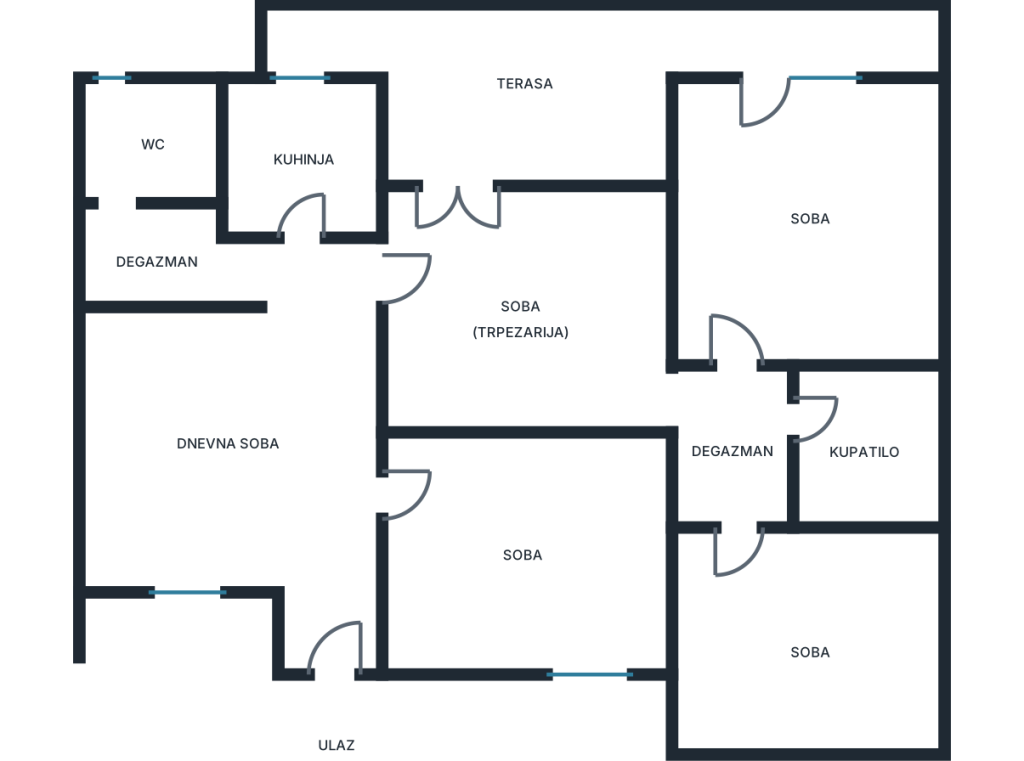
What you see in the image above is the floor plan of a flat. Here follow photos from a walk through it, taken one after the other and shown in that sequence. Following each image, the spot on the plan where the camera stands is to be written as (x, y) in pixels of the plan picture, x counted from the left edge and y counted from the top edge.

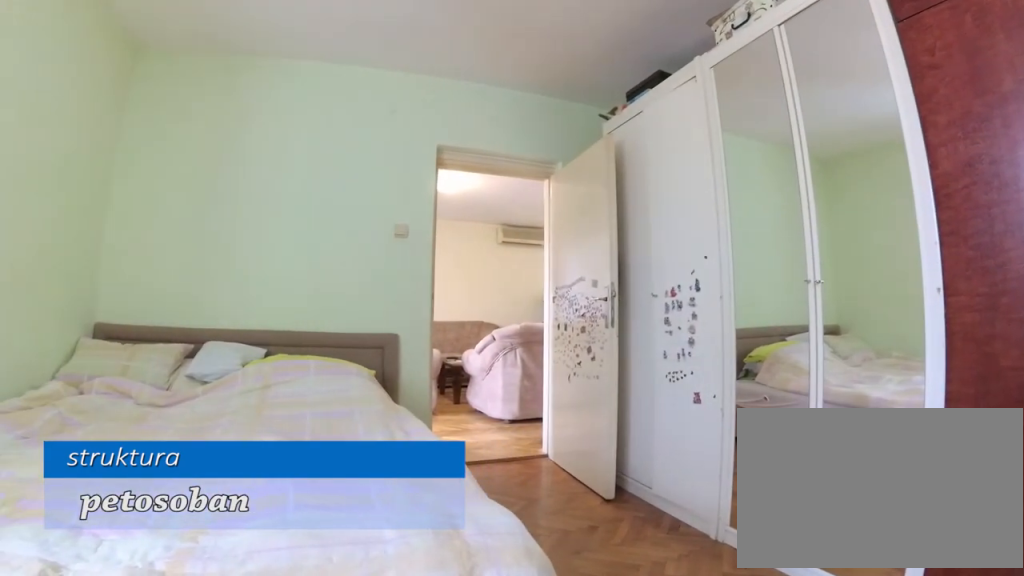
(630, 536)
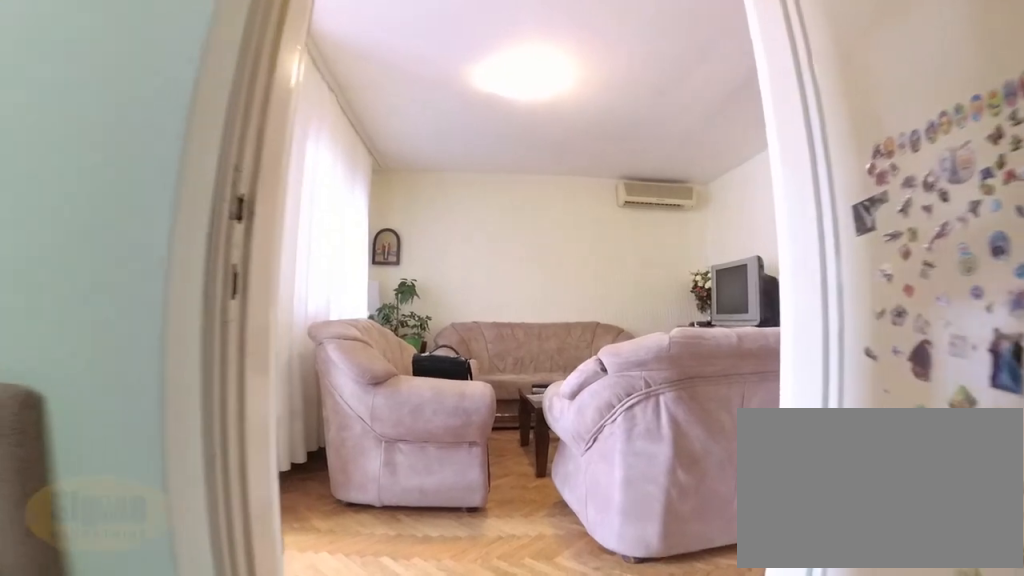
(438, 509)
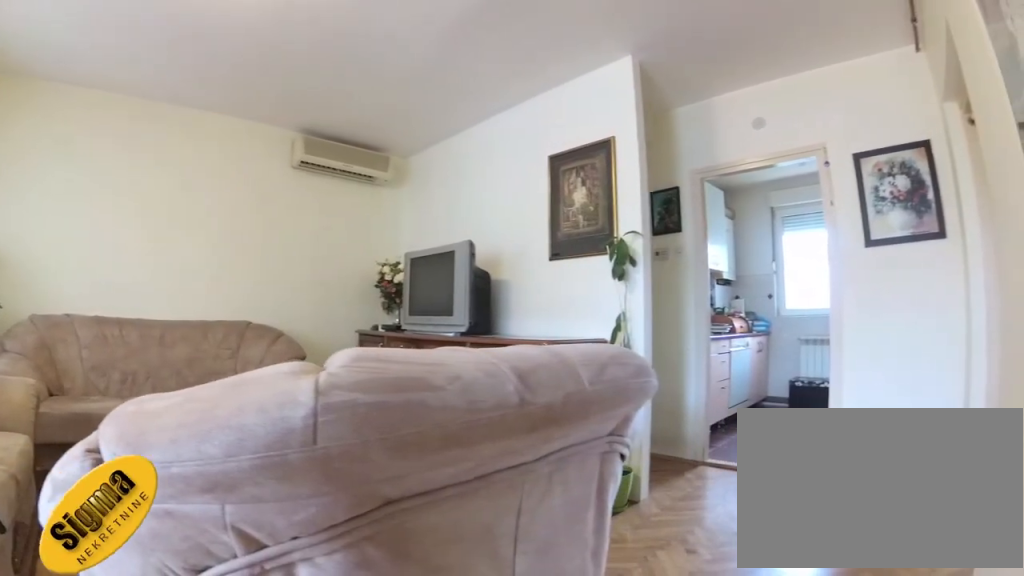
(356, 534)
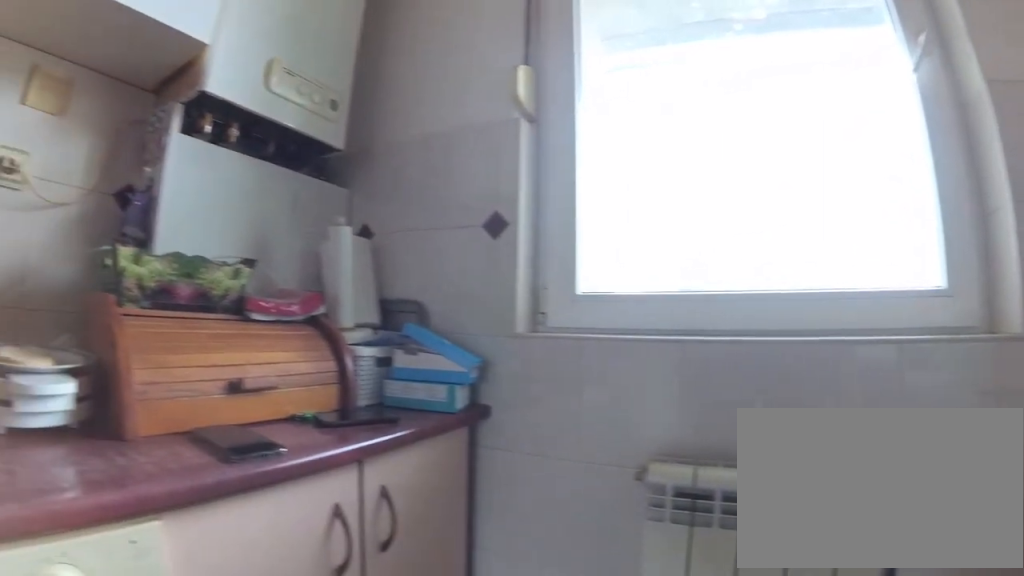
(304, 153)
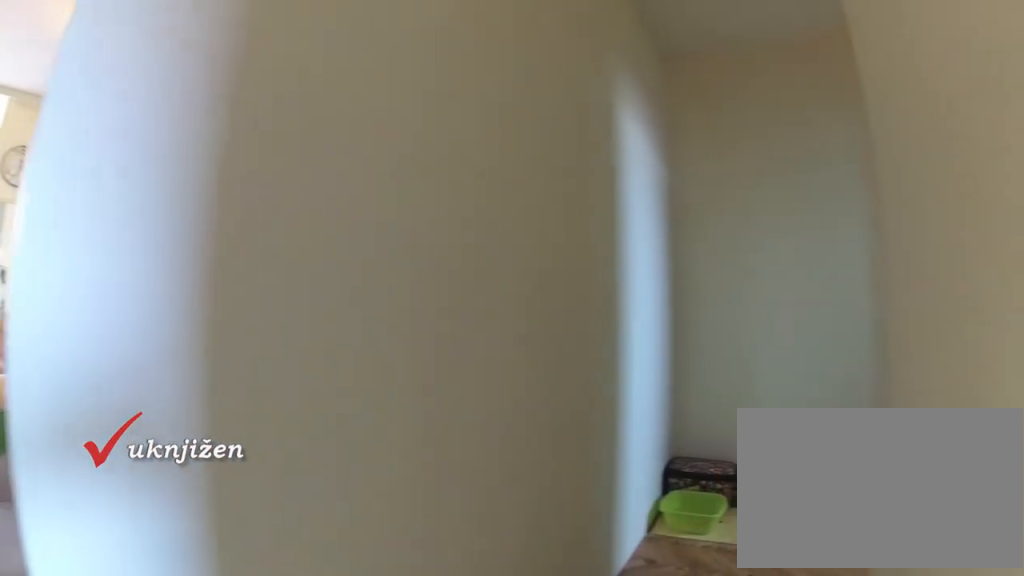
(317, 269)
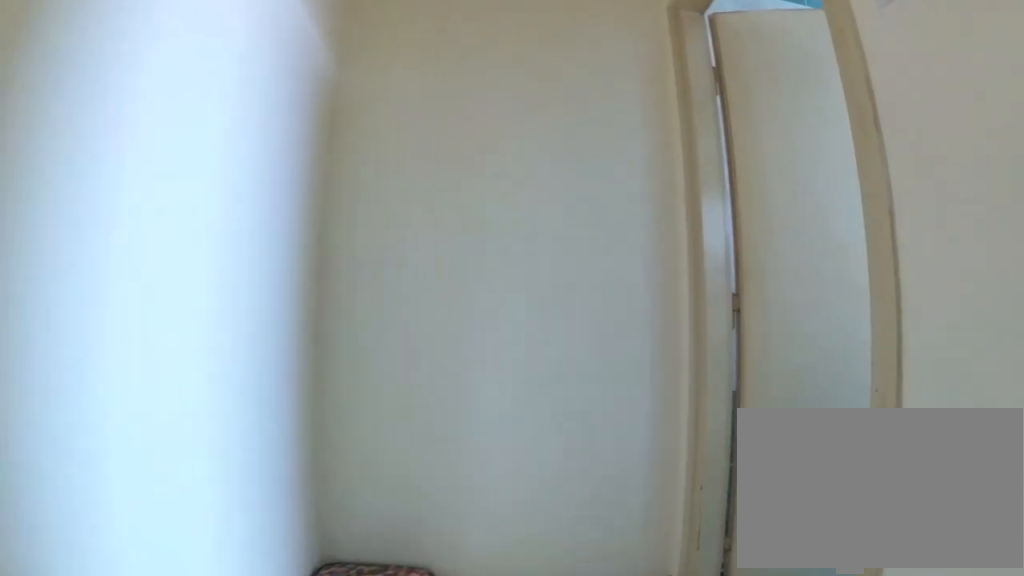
(231, 276)
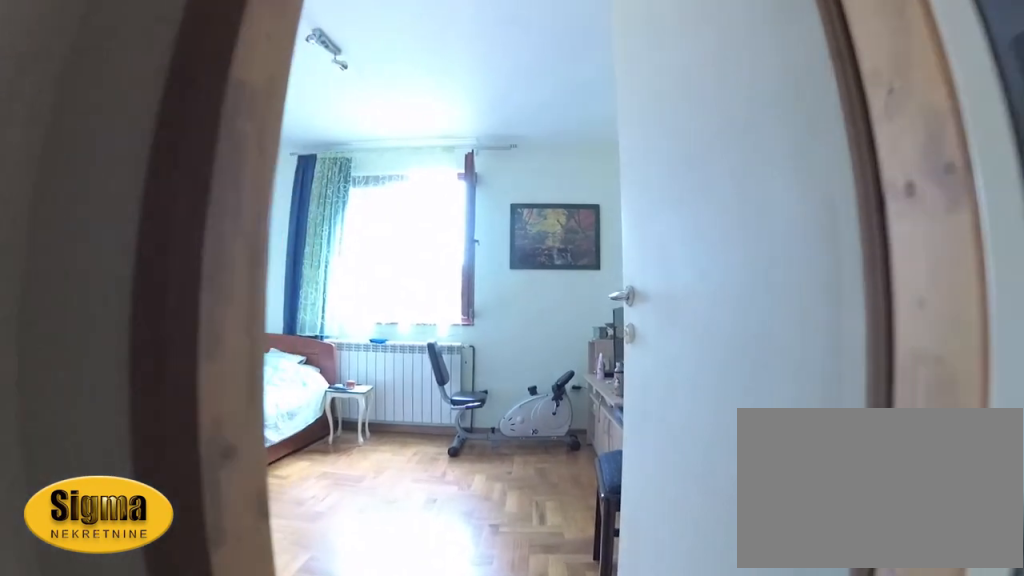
(737, 459)
